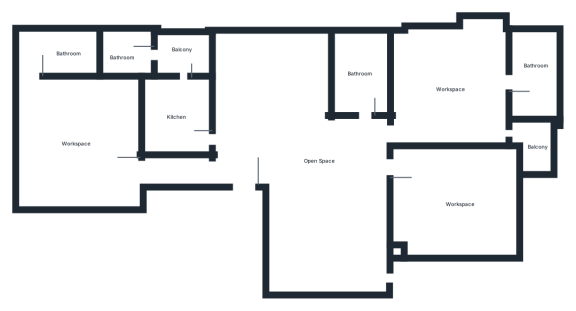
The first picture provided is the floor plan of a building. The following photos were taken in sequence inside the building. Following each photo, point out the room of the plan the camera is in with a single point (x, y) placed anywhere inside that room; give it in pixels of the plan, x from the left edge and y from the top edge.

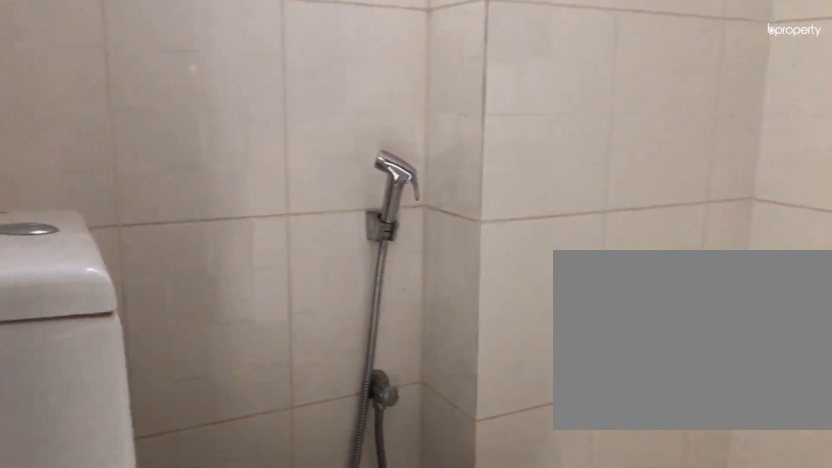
(531, 81)
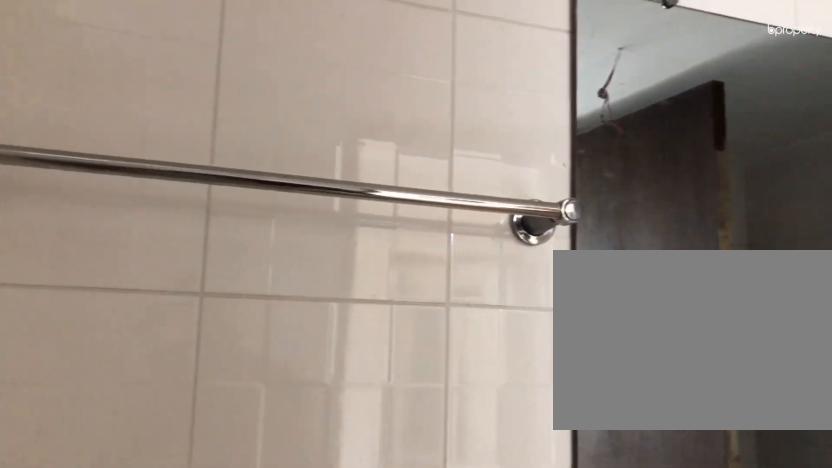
(531, 81)
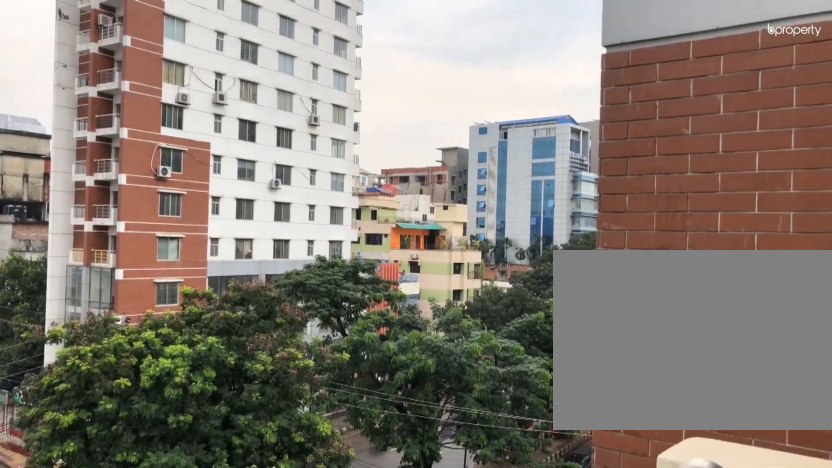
(537, 146)
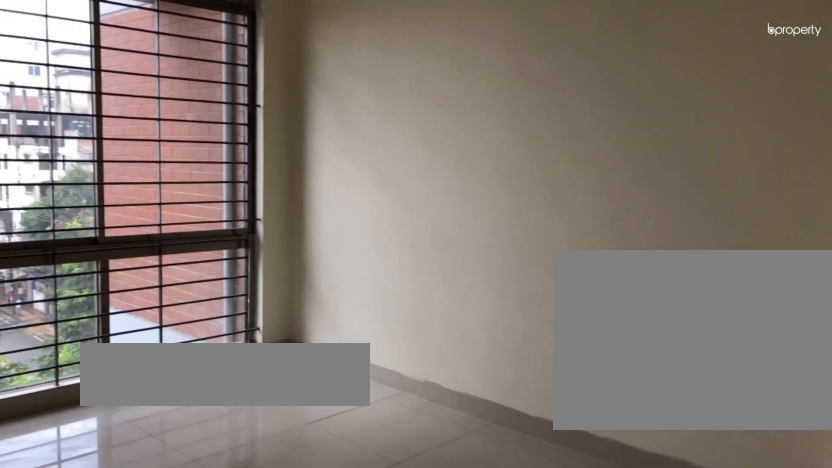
(462, 202)
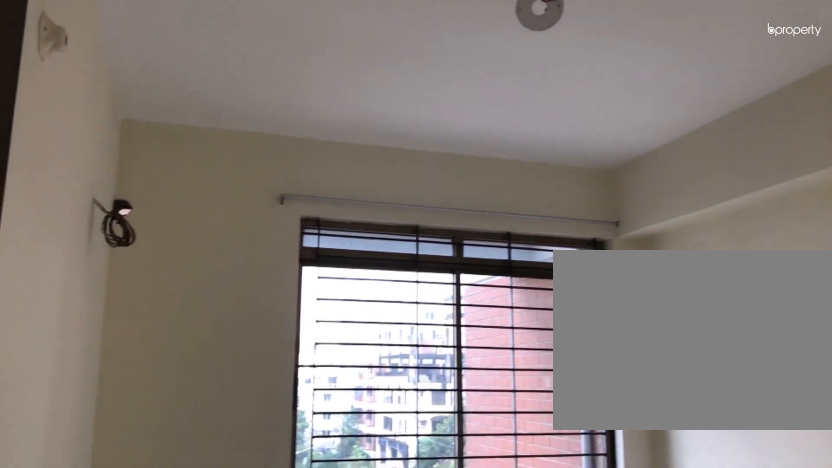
(462, 202)
